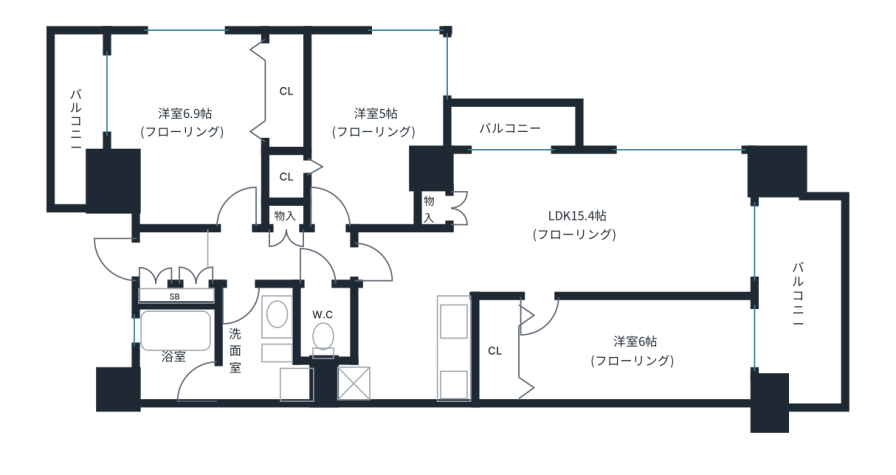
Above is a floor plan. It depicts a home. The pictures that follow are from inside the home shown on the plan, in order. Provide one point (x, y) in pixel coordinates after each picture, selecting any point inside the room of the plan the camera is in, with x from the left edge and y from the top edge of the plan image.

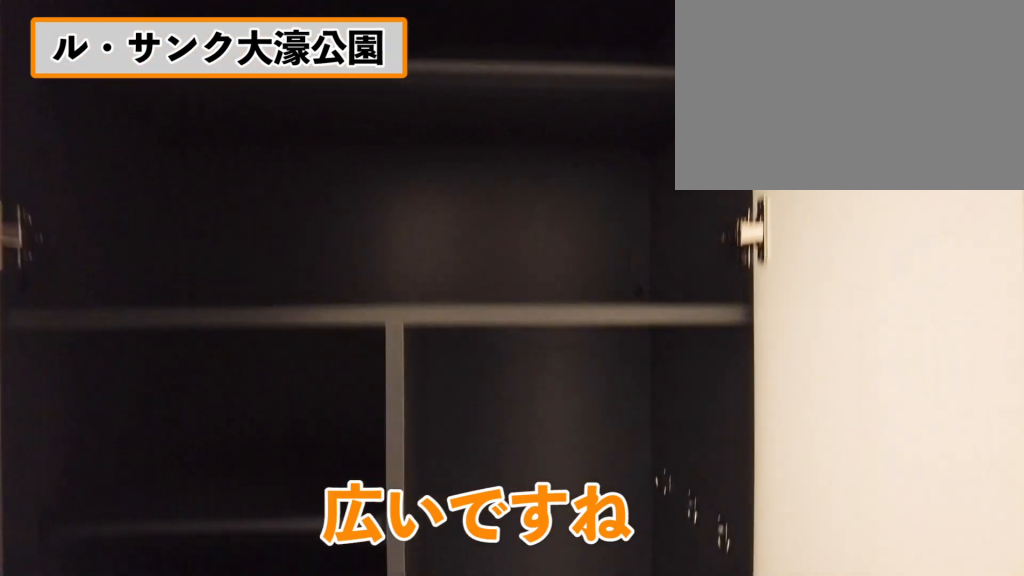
(163, 261)
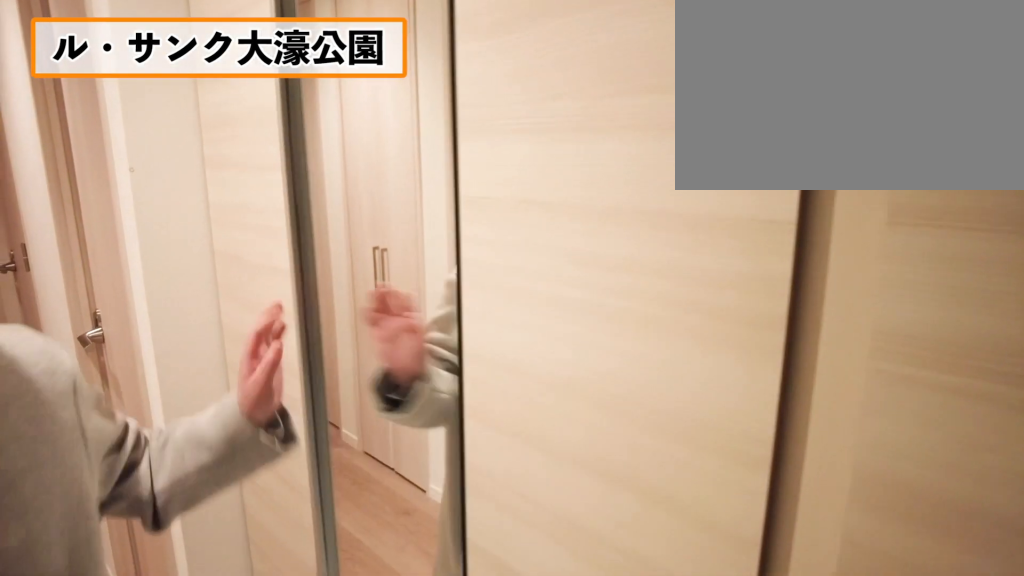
(162, 261)
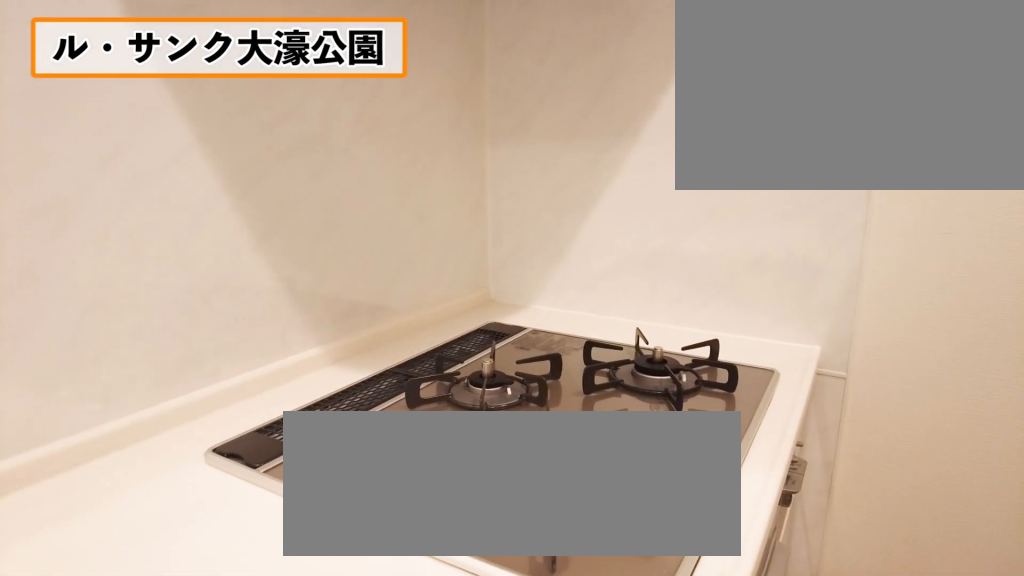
(408, 357)
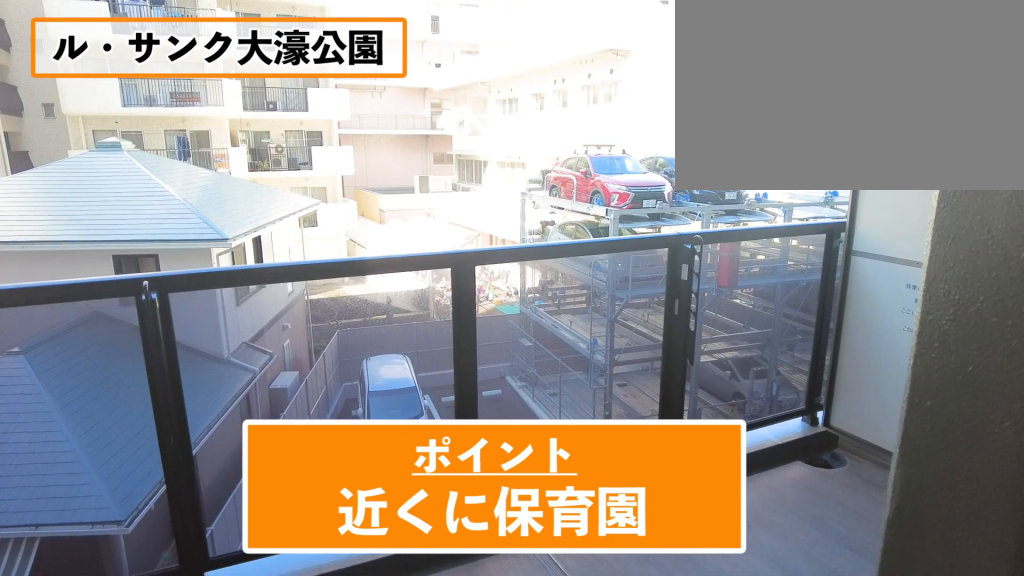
(518, 125)
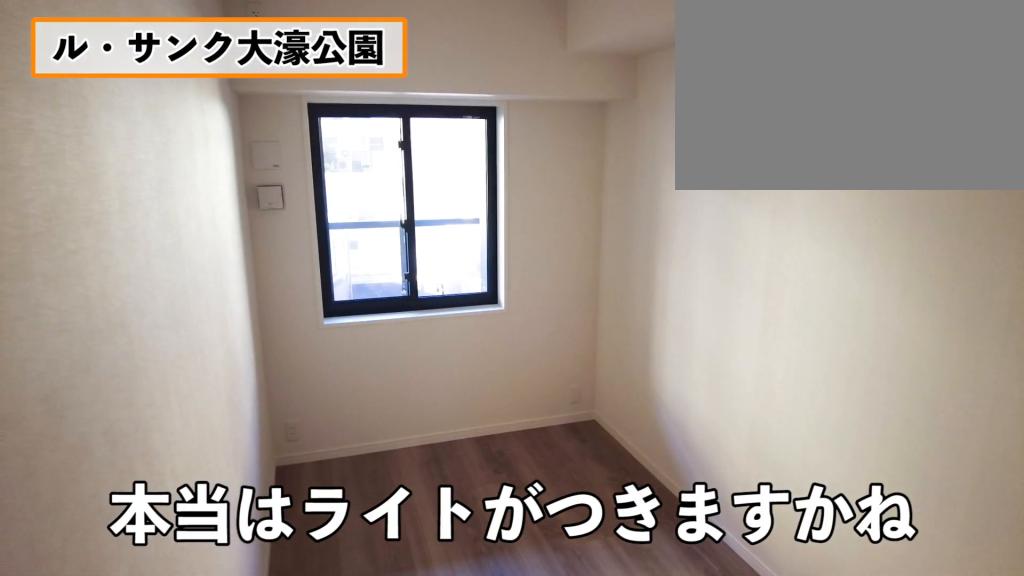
(636, 350)
